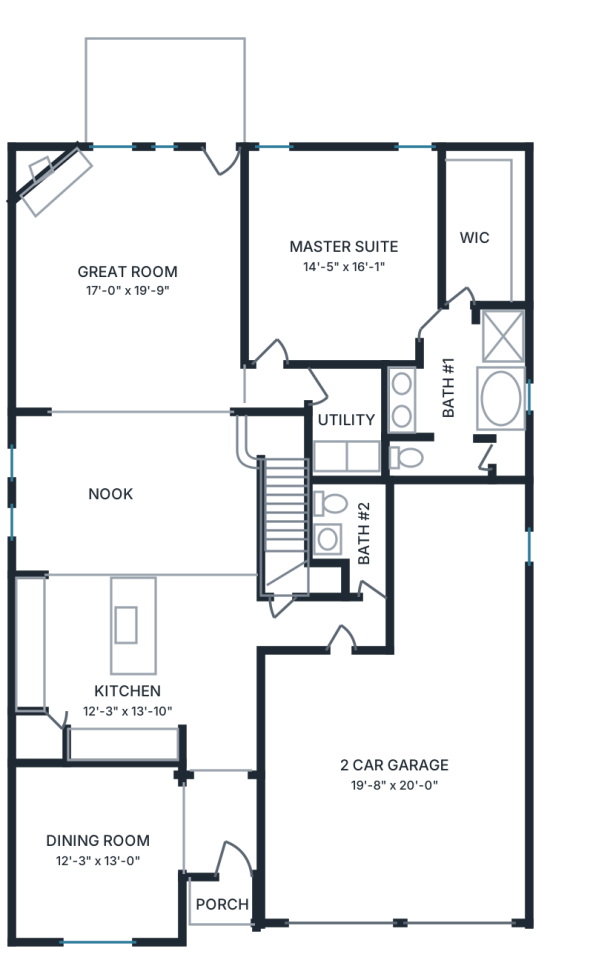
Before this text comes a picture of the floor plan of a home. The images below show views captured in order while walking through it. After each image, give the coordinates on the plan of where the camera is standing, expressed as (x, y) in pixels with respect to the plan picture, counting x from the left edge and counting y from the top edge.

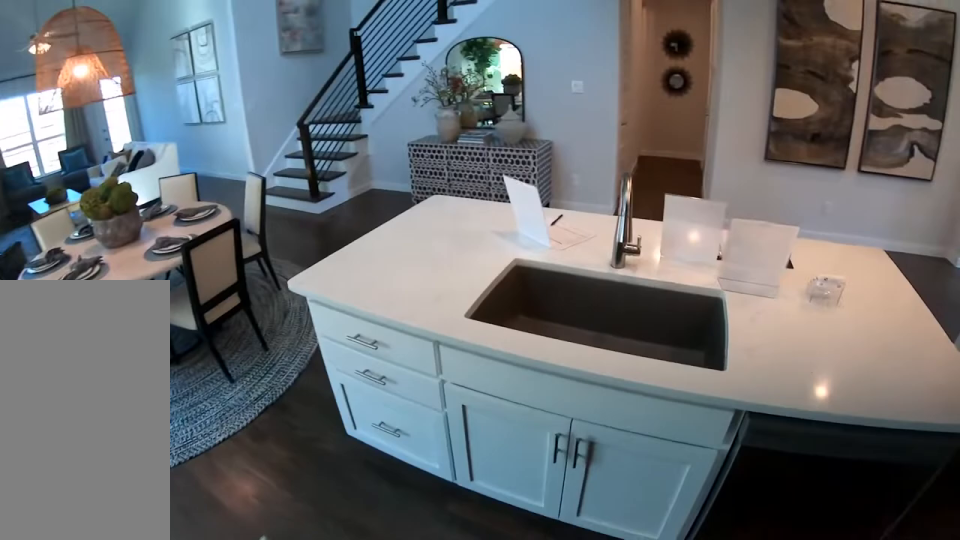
(89, 680)
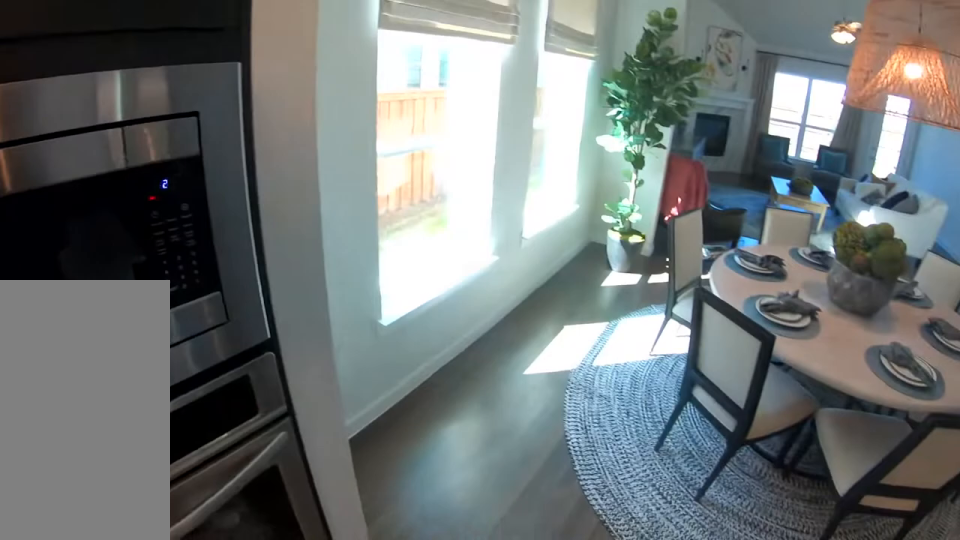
(89, 614)
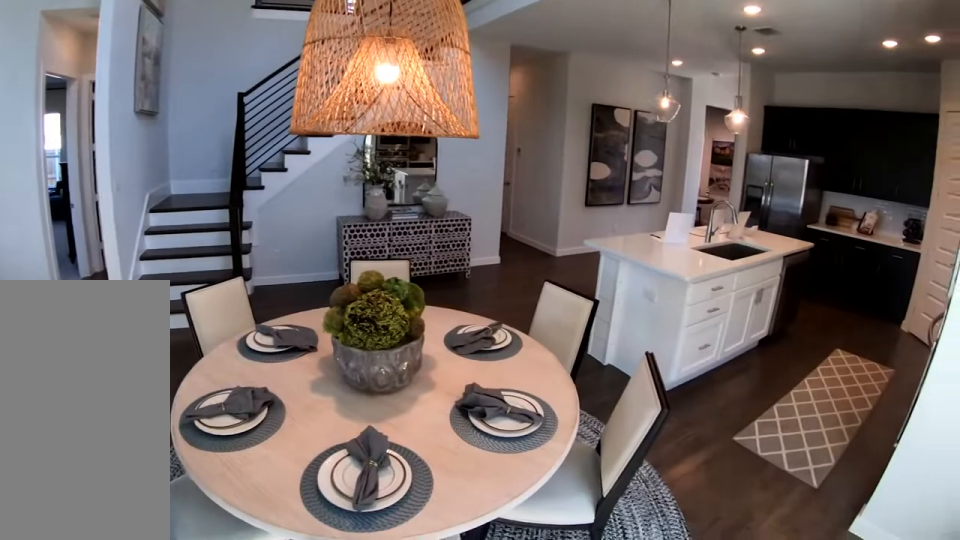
(74, 447)
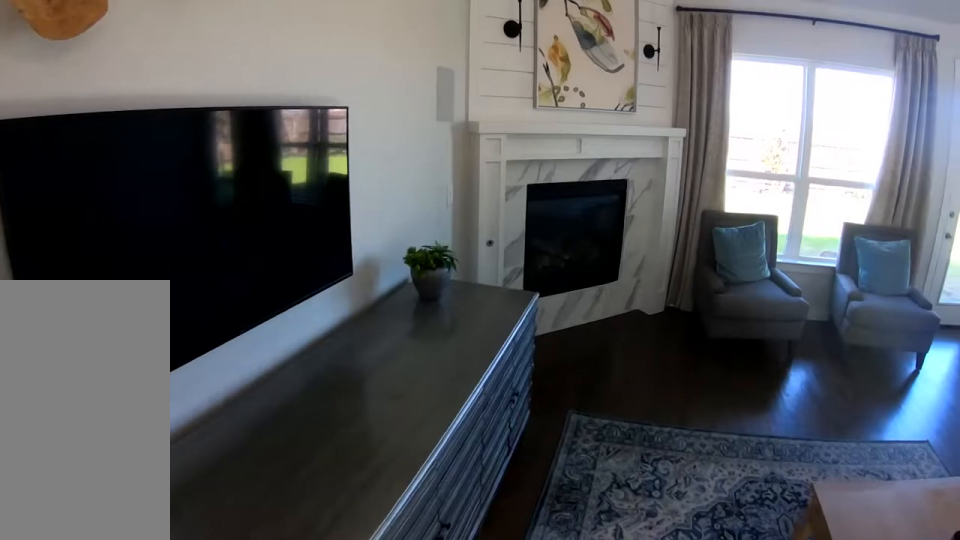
(66, 336)
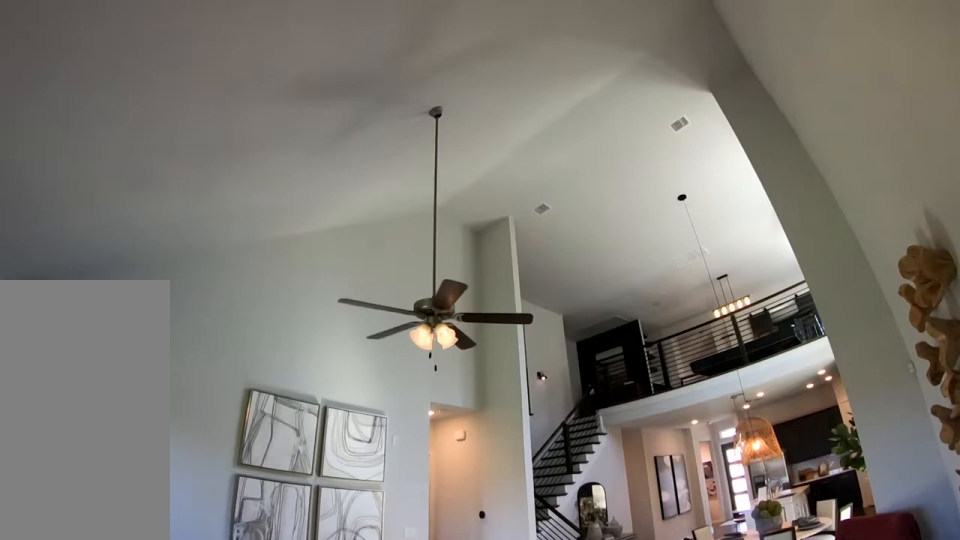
(66, 203)
